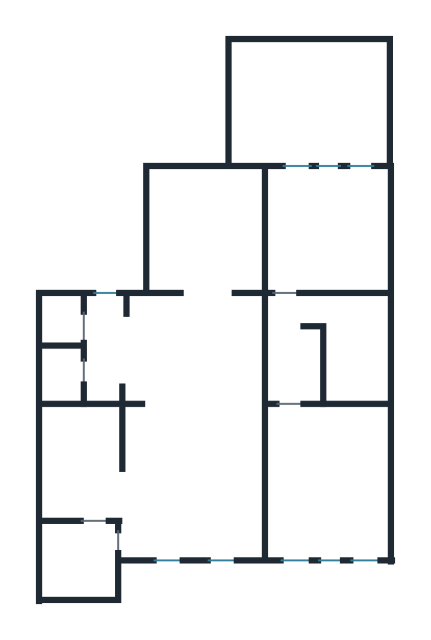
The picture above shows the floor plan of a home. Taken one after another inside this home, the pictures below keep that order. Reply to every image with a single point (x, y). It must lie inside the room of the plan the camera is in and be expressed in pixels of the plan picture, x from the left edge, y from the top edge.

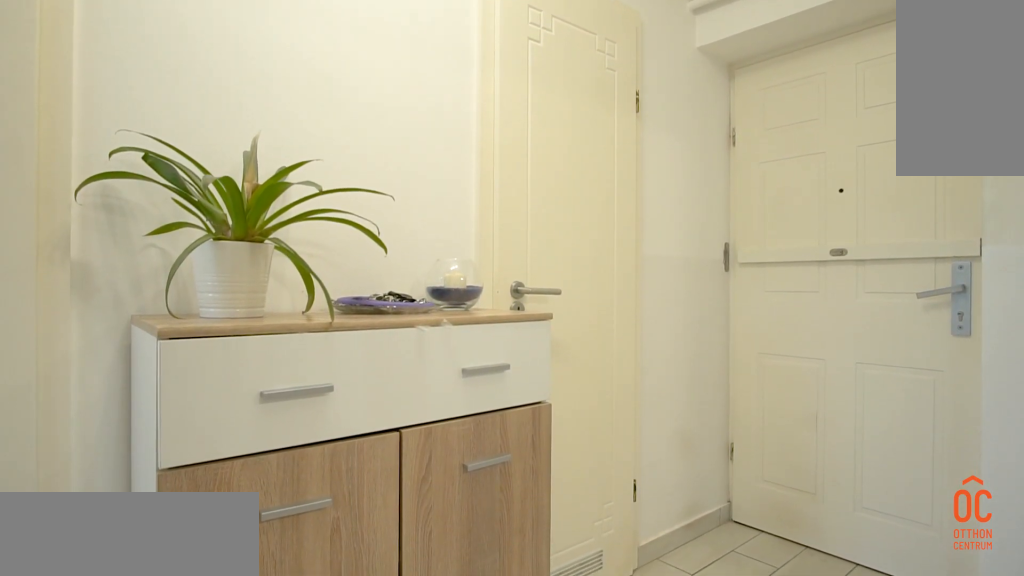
(107, 349)
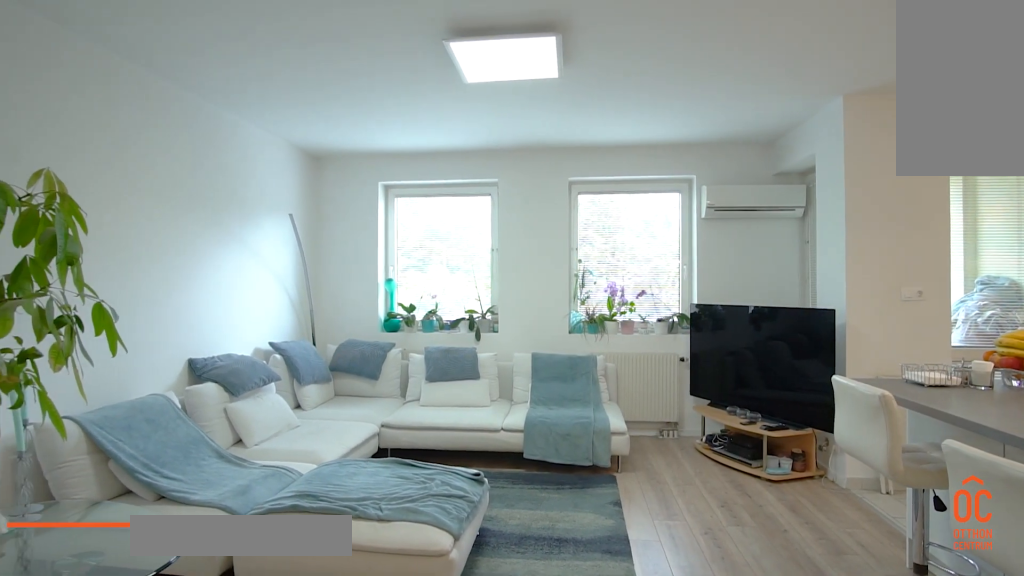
(212, 430)
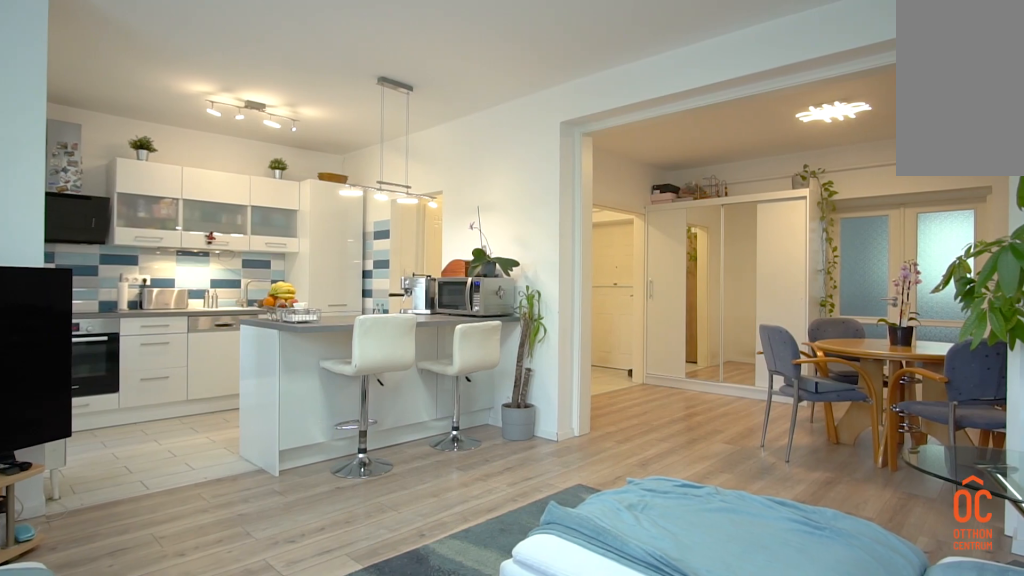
(212, 430)
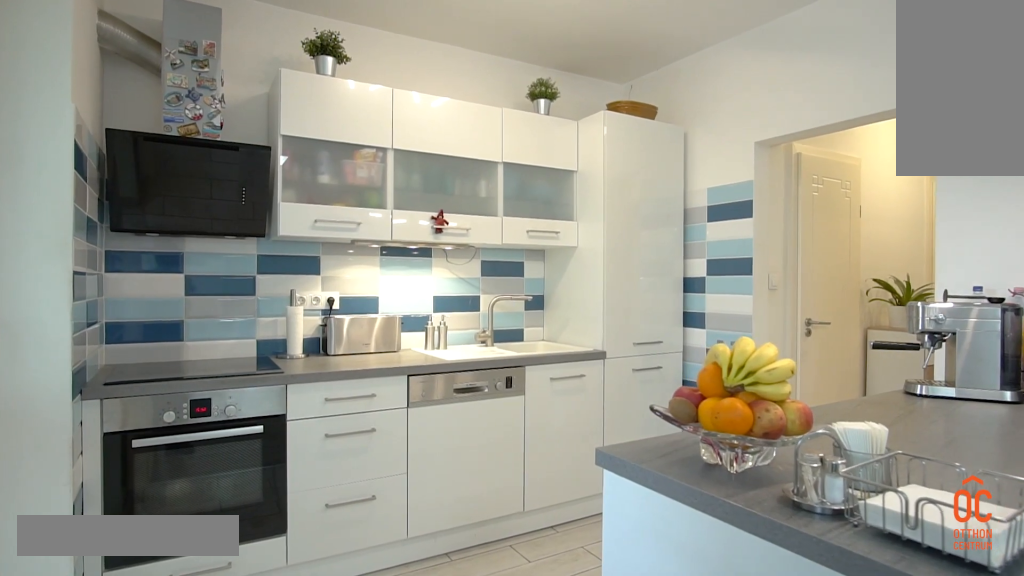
(82, 465)
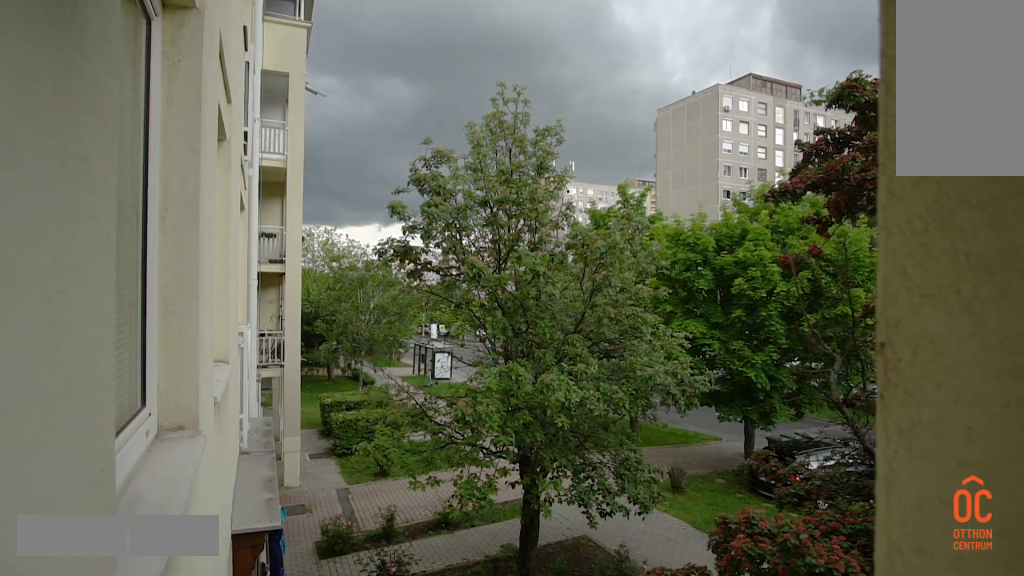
(84, 580)
